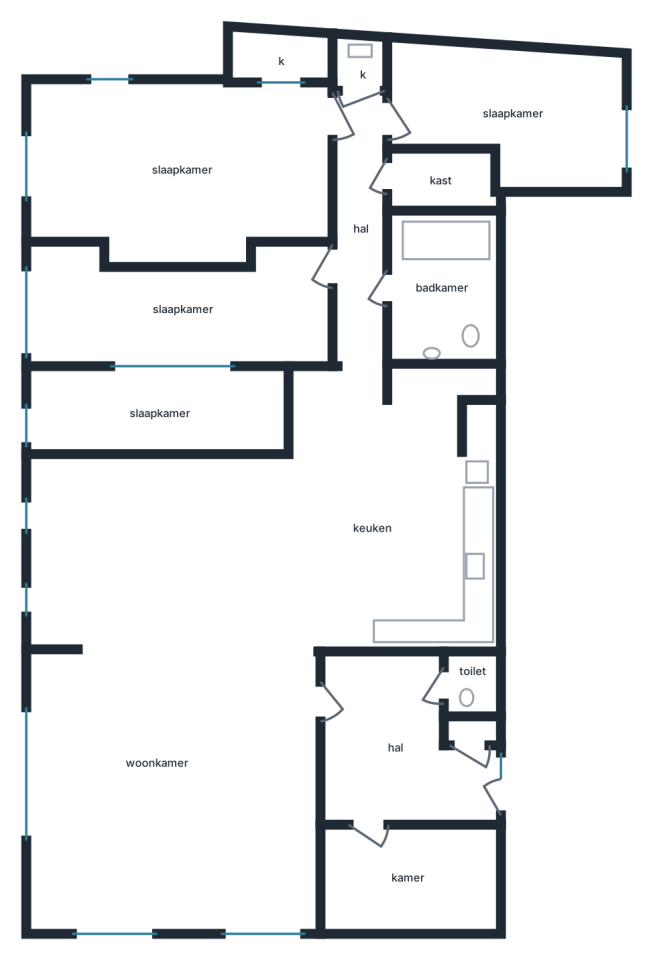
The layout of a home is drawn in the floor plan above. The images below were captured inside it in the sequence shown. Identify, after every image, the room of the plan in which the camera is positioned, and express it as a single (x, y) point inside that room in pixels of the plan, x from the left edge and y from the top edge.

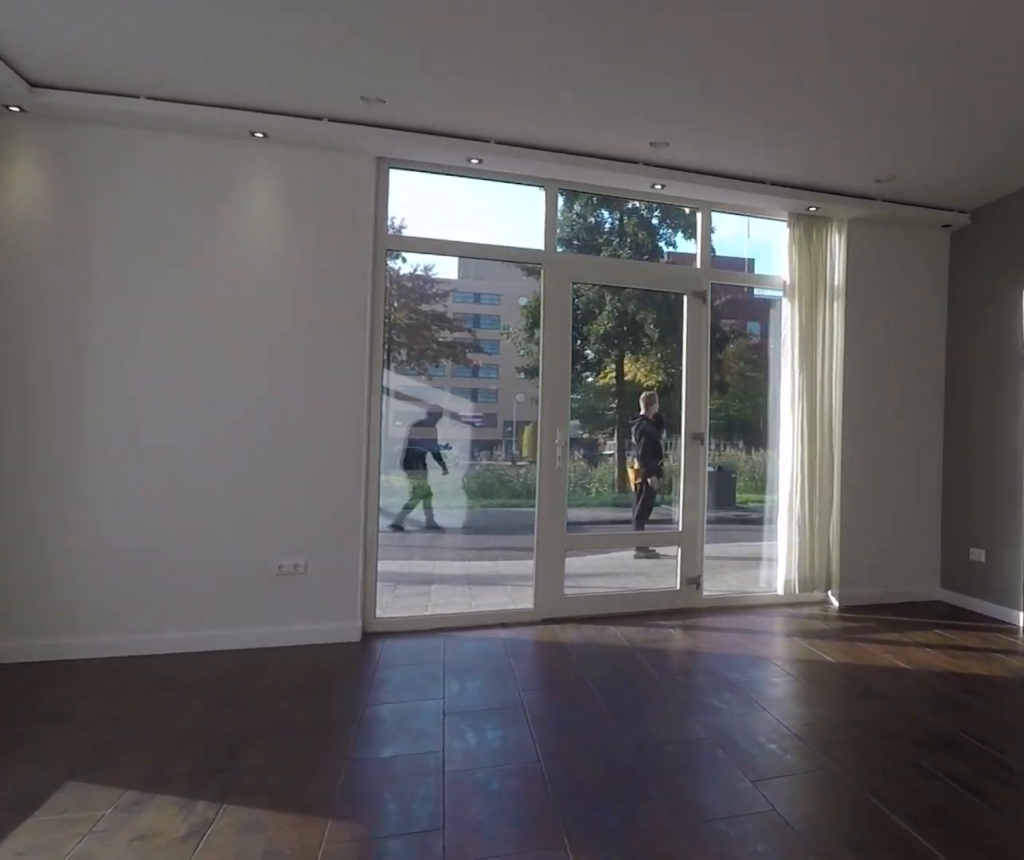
(171, 697)
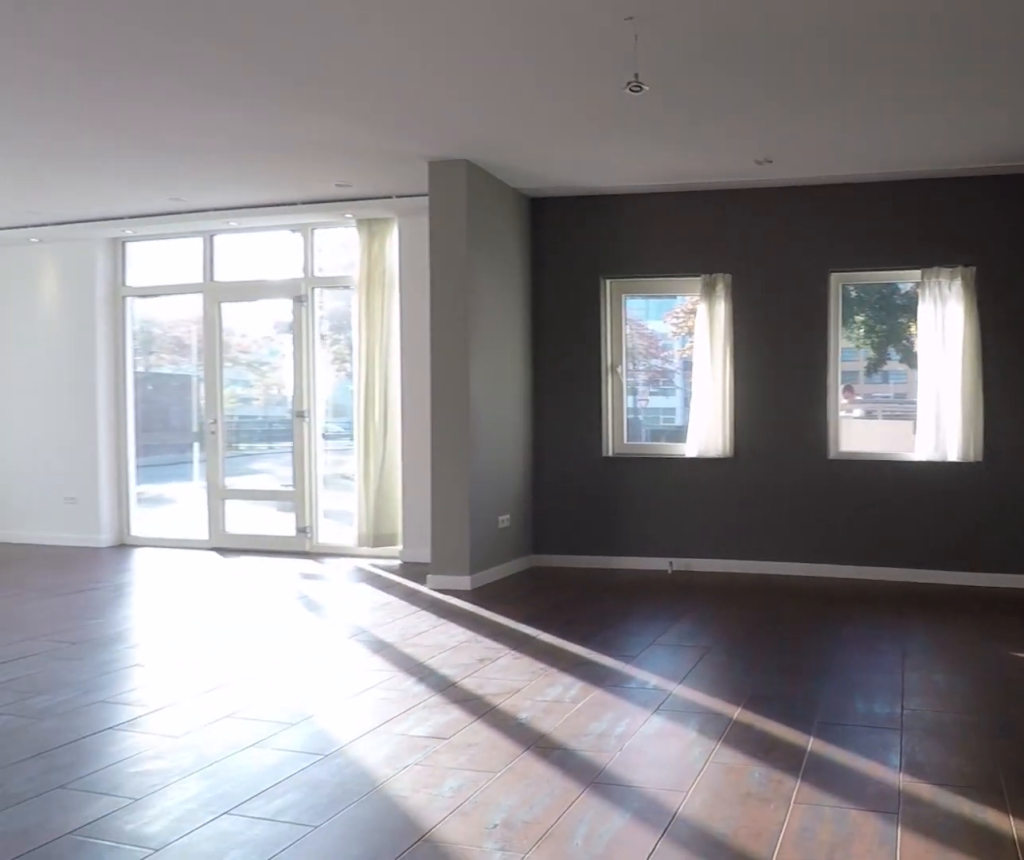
(171, 697)
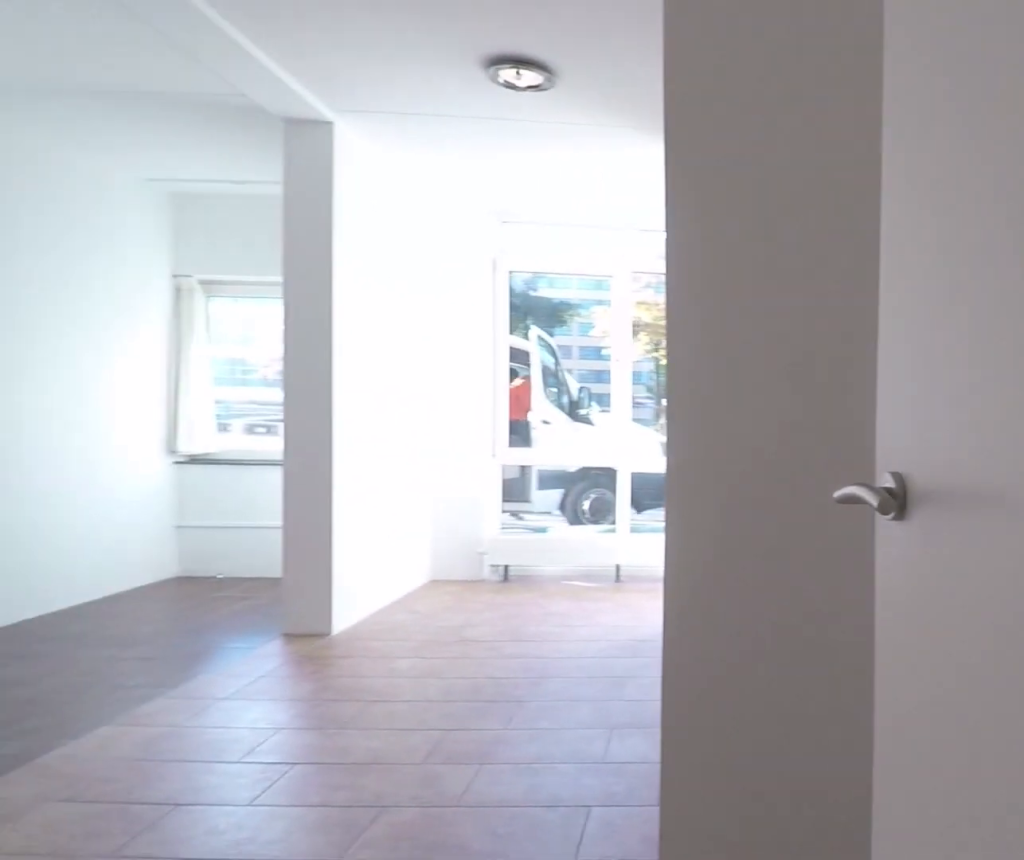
(183, 308)
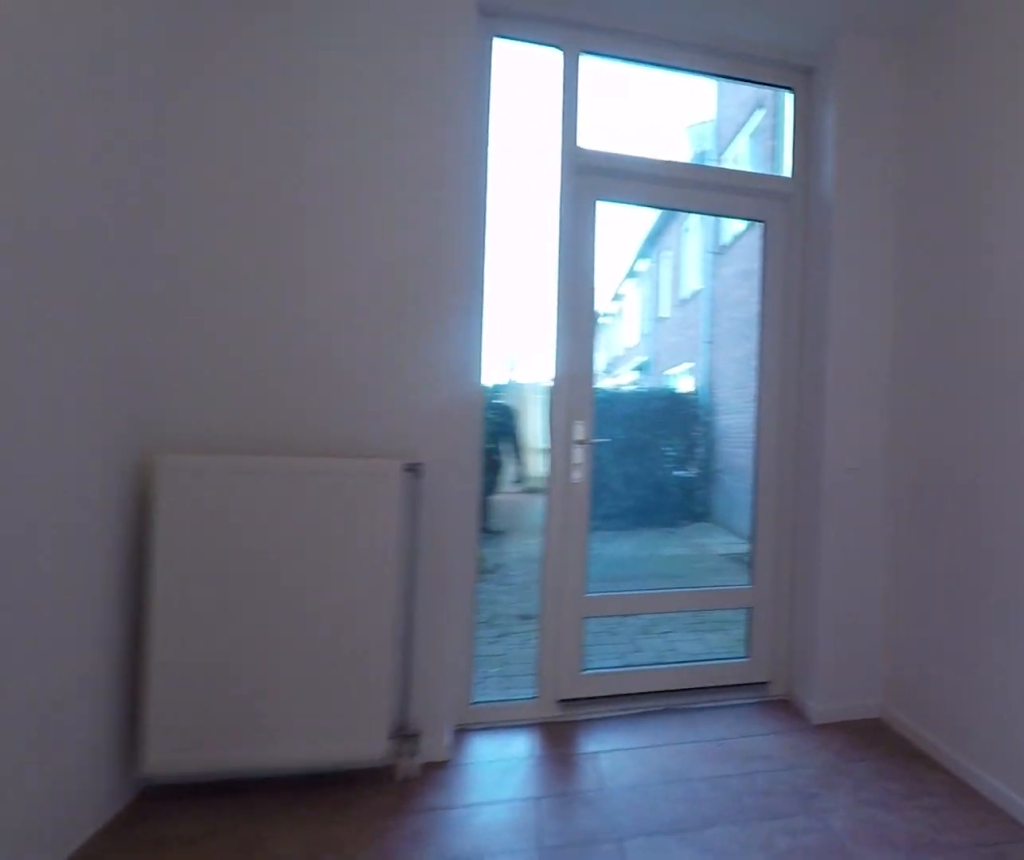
(512, 112)
